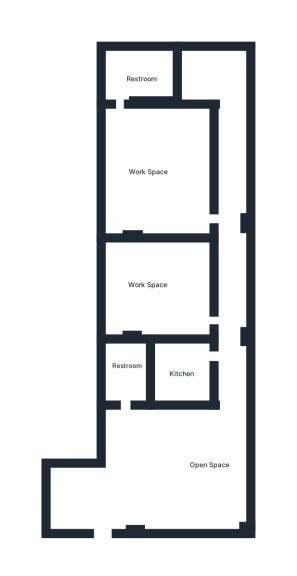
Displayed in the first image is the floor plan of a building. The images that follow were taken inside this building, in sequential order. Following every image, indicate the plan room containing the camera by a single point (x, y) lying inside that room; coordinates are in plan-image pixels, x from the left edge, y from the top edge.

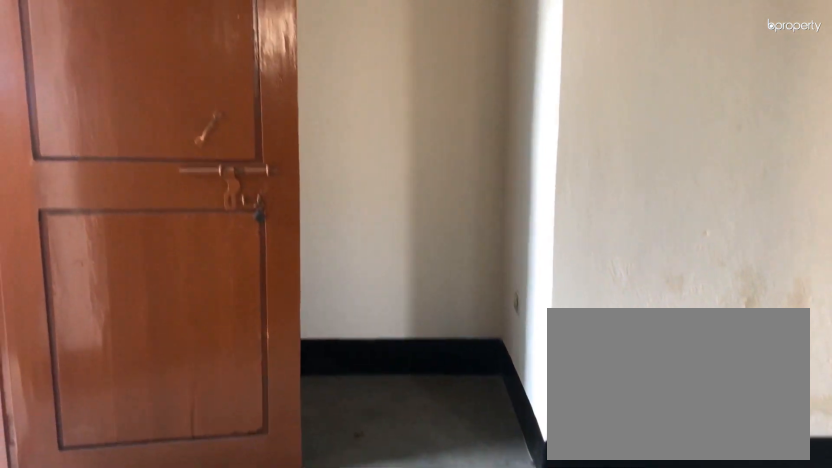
(199, 462)
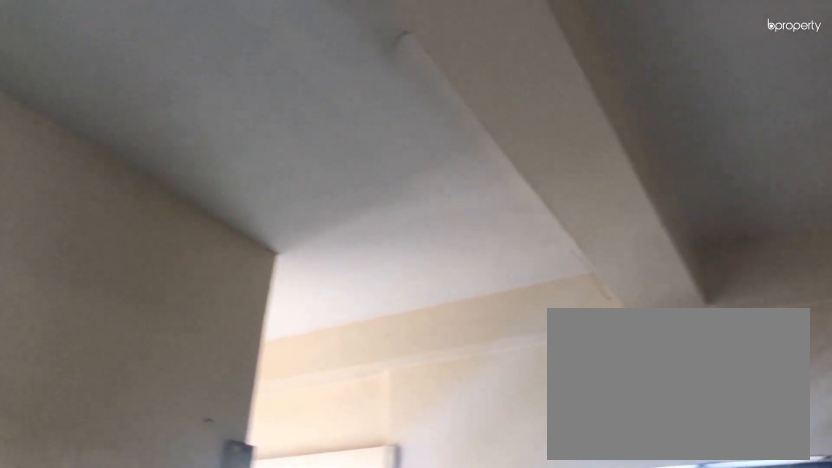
(199, 462)
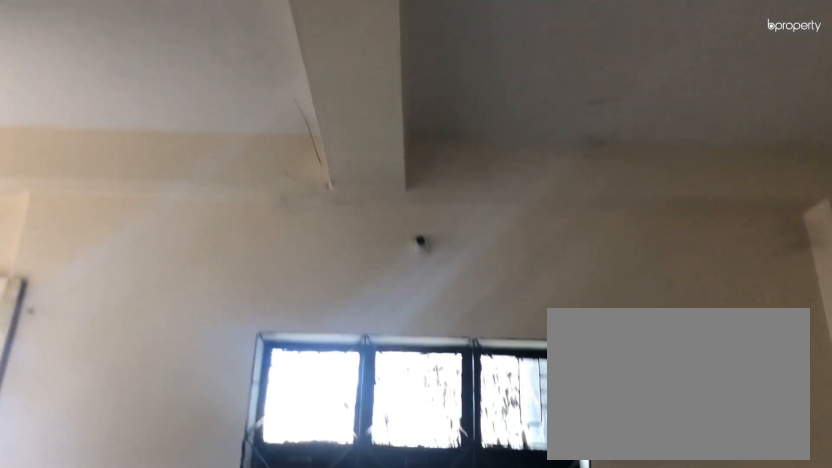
(199, 462)
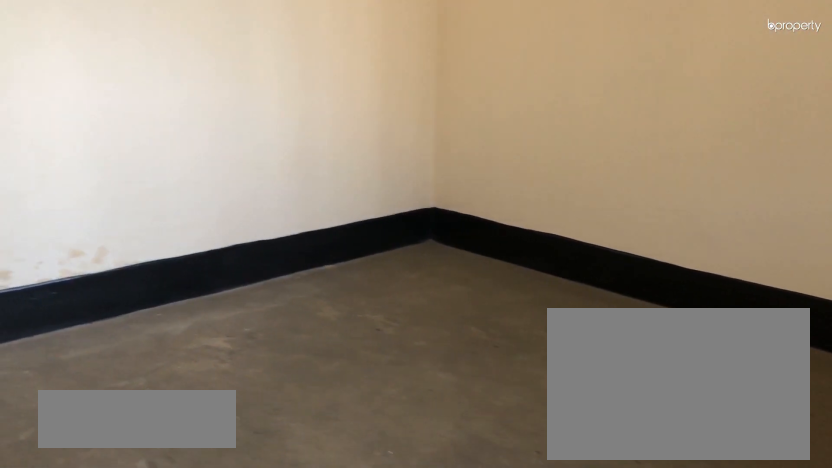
(146, 291)
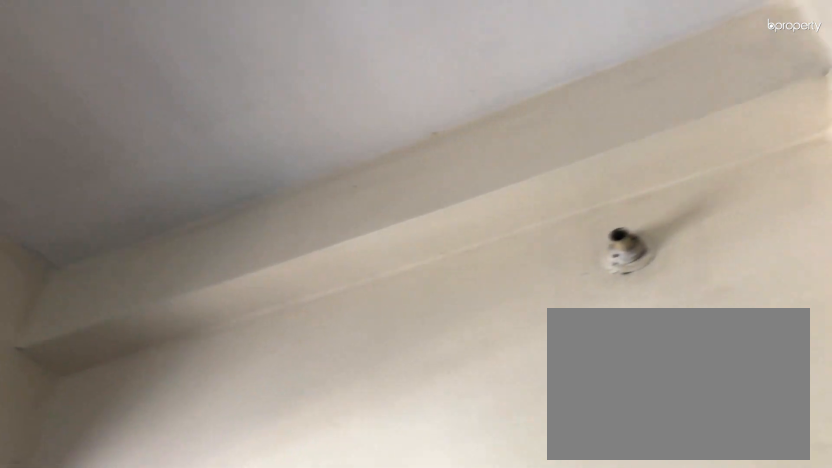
(146, 168)
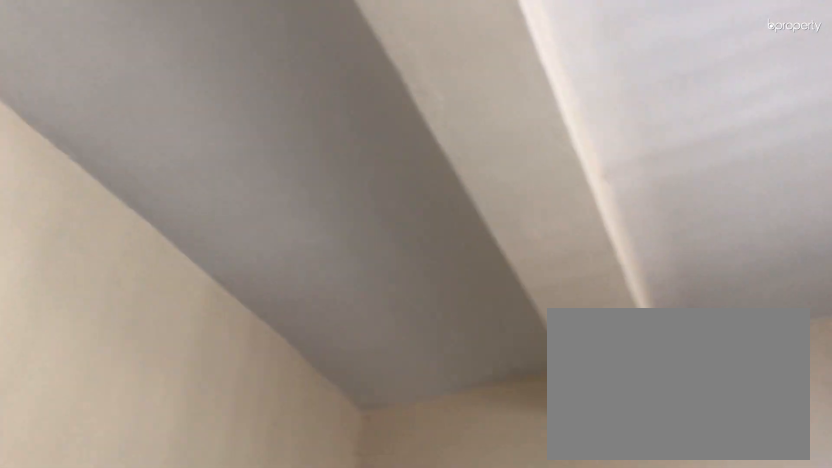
(146, 168)
